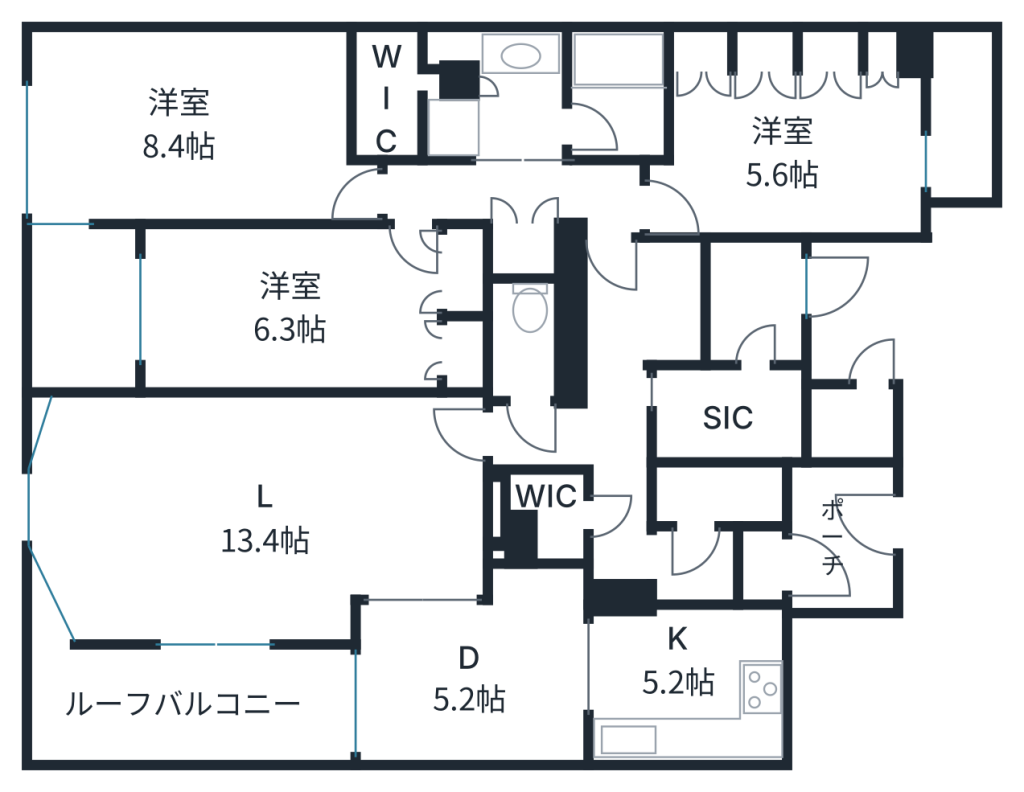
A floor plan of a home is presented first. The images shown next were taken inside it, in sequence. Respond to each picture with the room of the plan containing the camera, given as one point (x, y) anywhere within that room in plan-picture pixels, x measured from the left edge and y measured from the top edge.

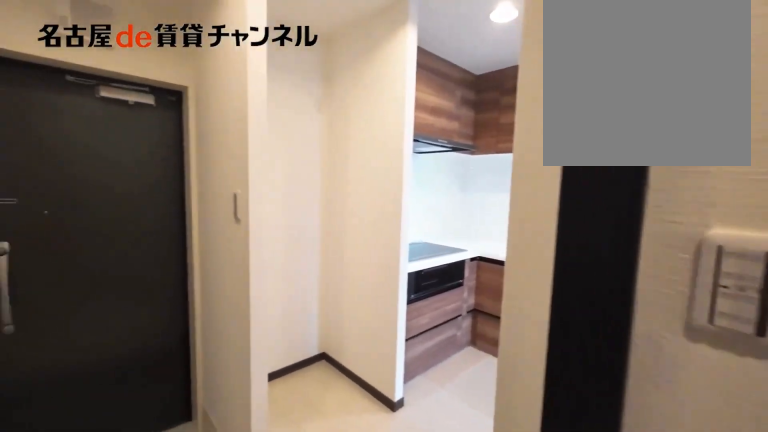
(652, 541)
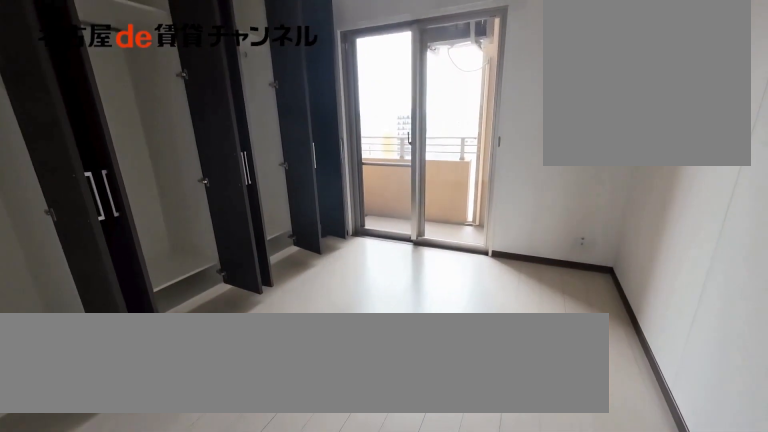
(791, 154)
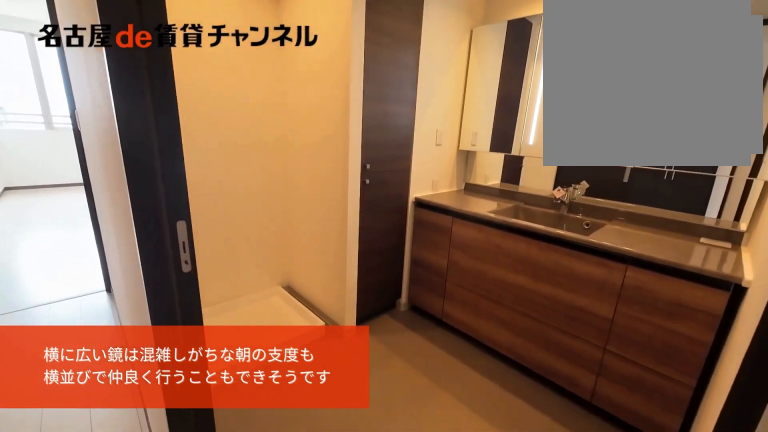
(504, 102)
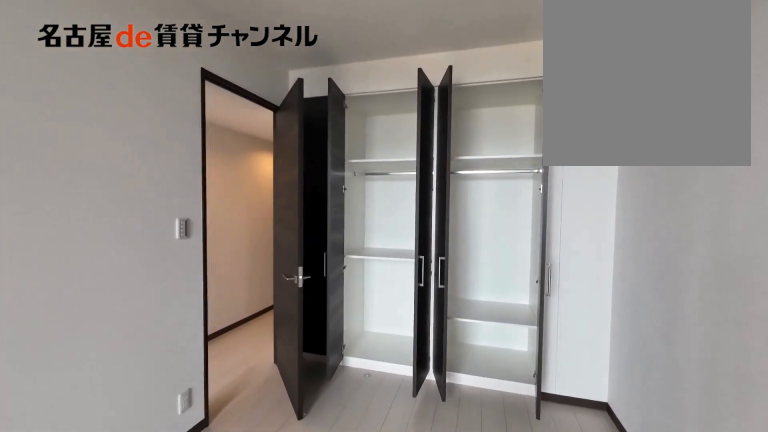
(312, 307)
